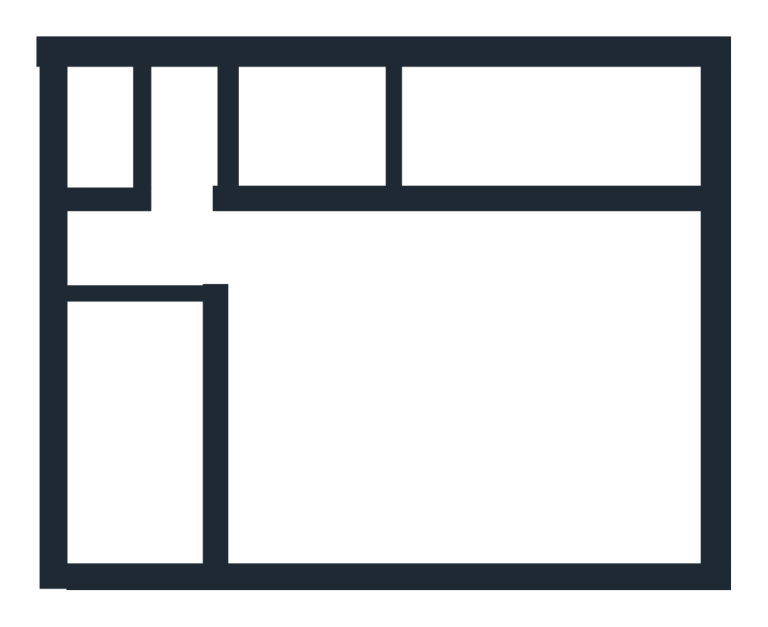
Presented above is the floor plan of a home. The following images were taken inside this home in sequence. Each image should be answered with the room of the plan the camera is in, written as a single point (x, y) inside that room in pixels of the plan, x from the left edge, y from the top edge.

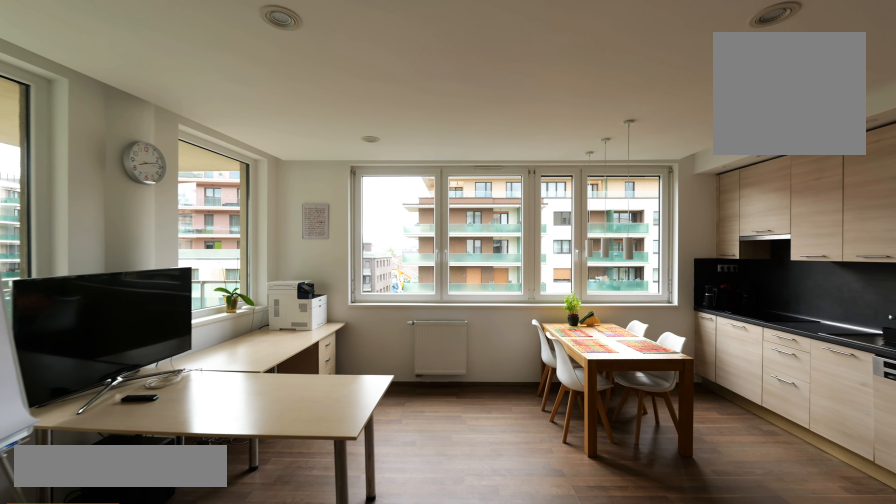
(376, 353)
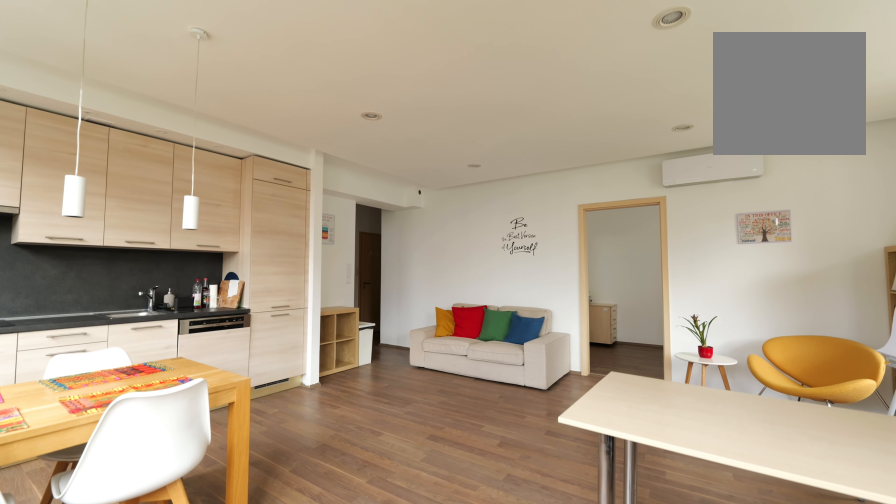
(376, 353)
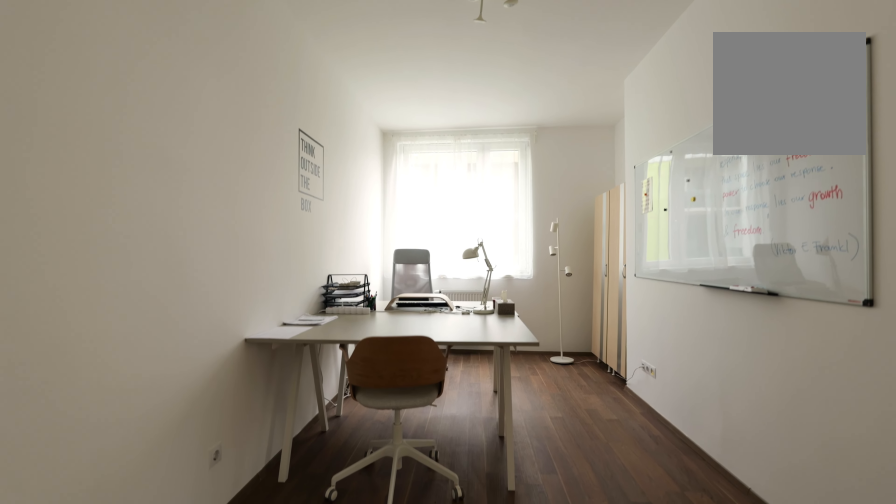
(482, 132)
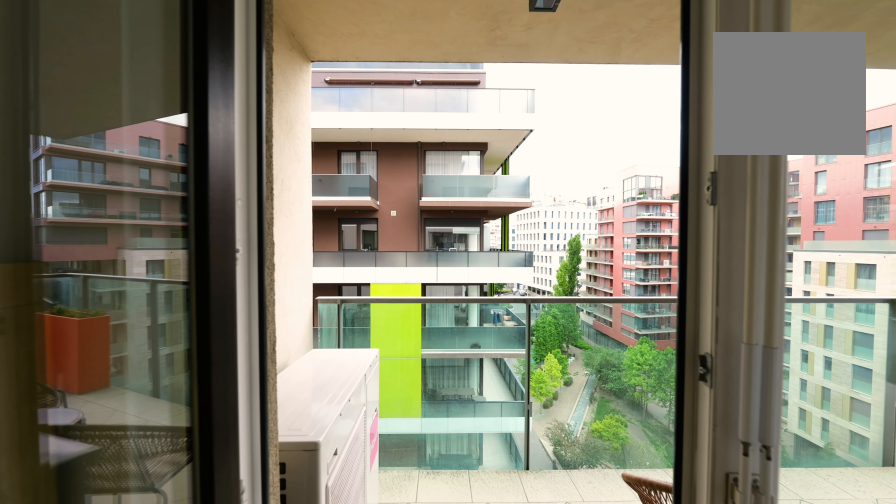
(540, 344)
